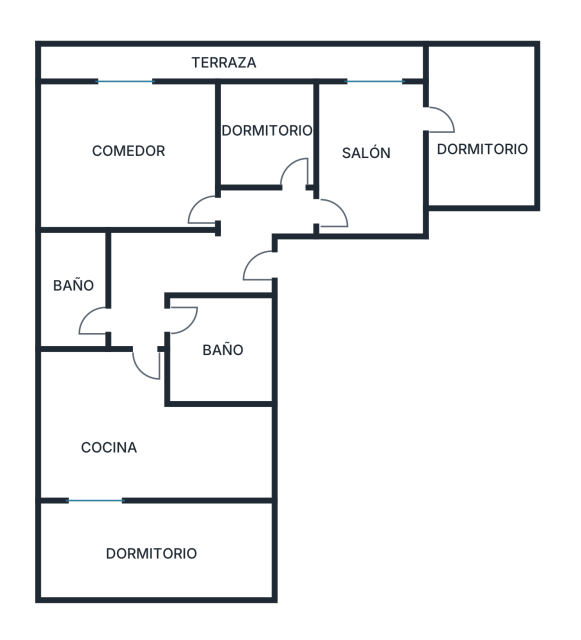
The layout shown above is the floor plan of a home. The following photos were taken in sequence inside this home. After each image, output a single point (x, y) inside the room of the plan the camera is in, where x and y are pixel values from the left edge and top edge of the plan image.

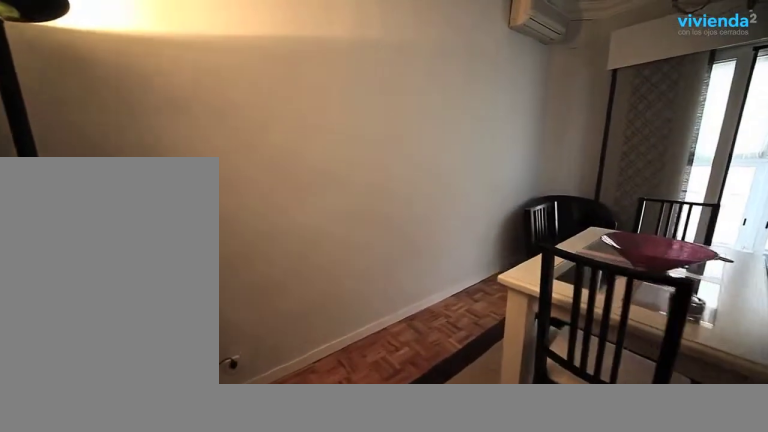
(144, 191)
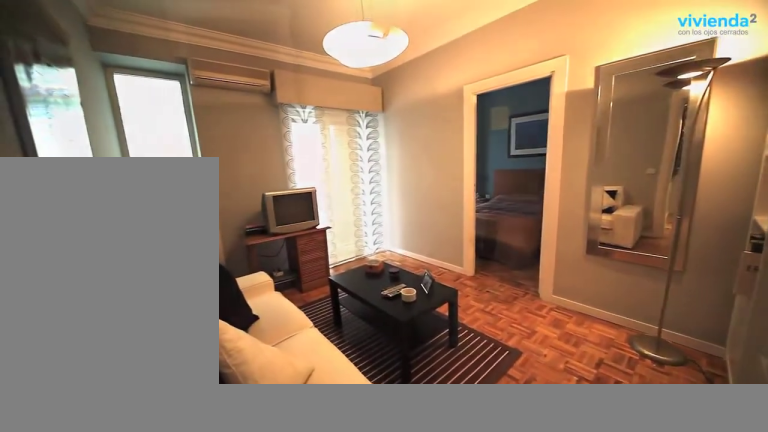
(391, 198)
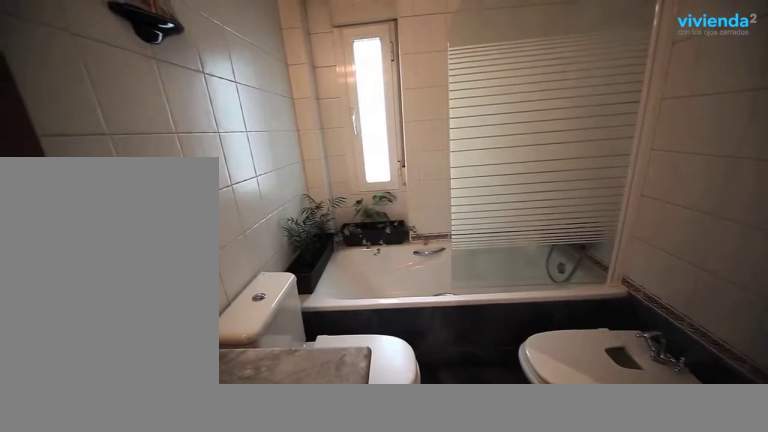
(247, 350)
